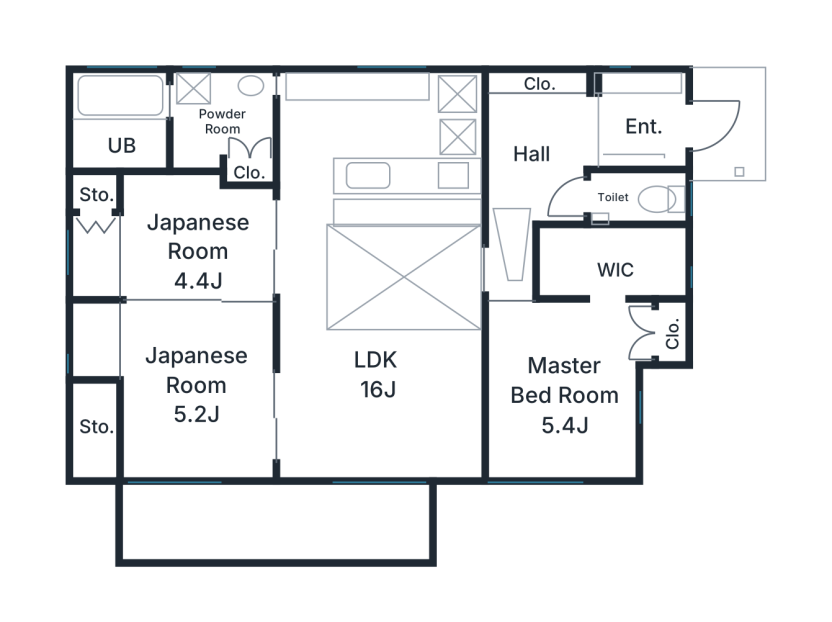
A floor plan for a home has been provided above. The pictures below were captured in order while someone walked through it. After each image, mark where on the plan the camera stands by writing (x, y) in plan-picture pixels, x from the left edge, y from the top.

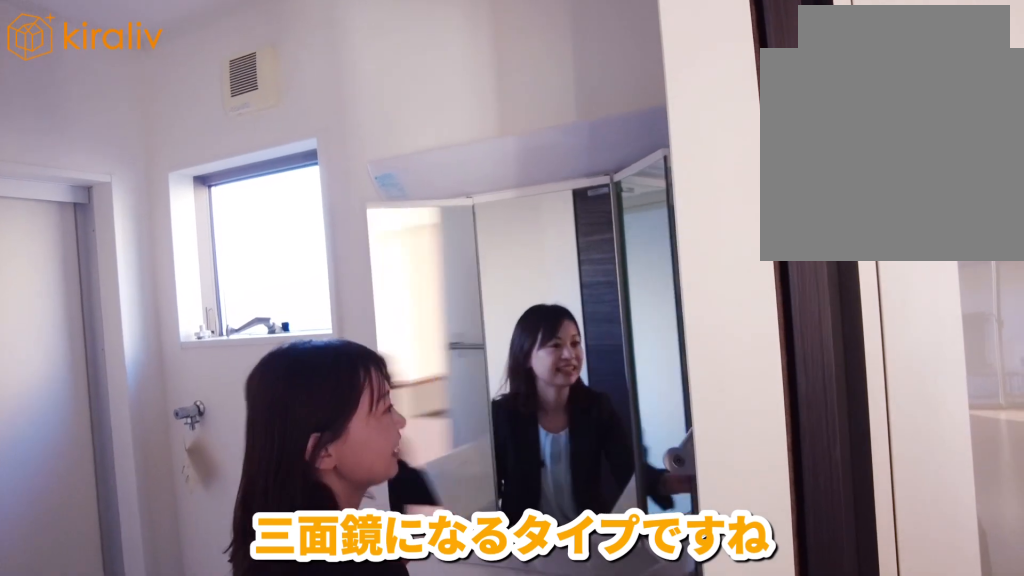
(211, 148)
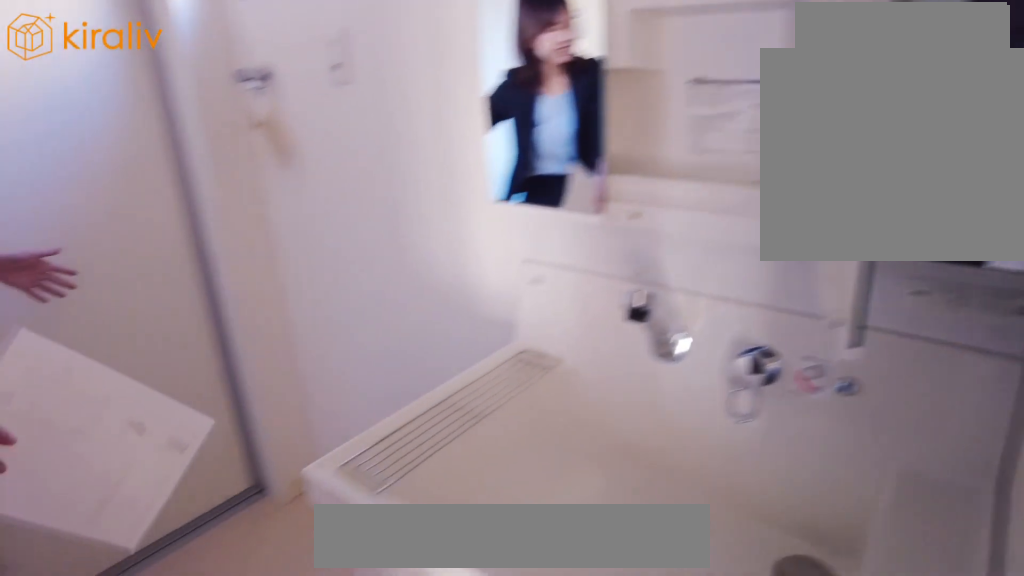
(200, 144)
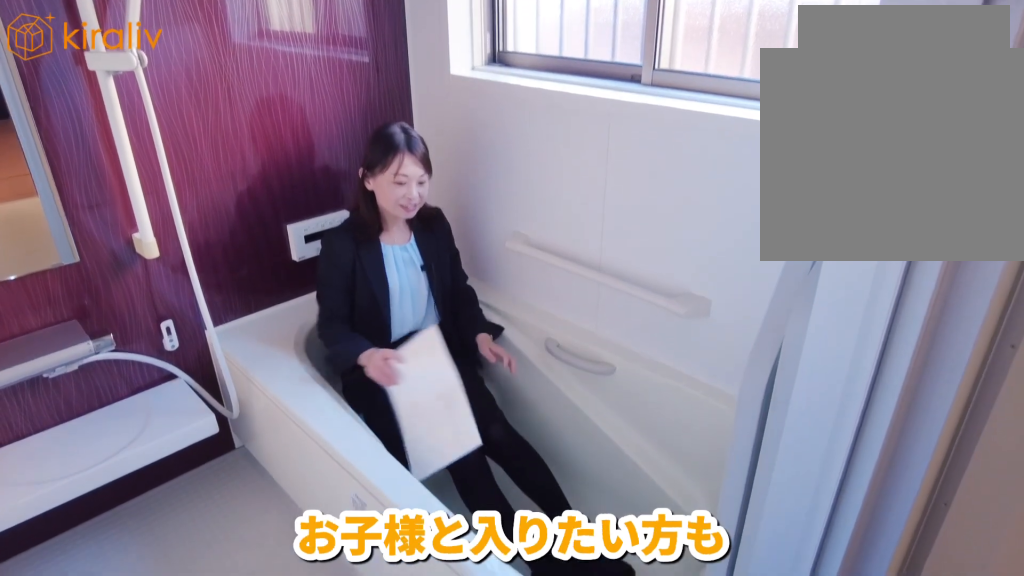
(127, 148)
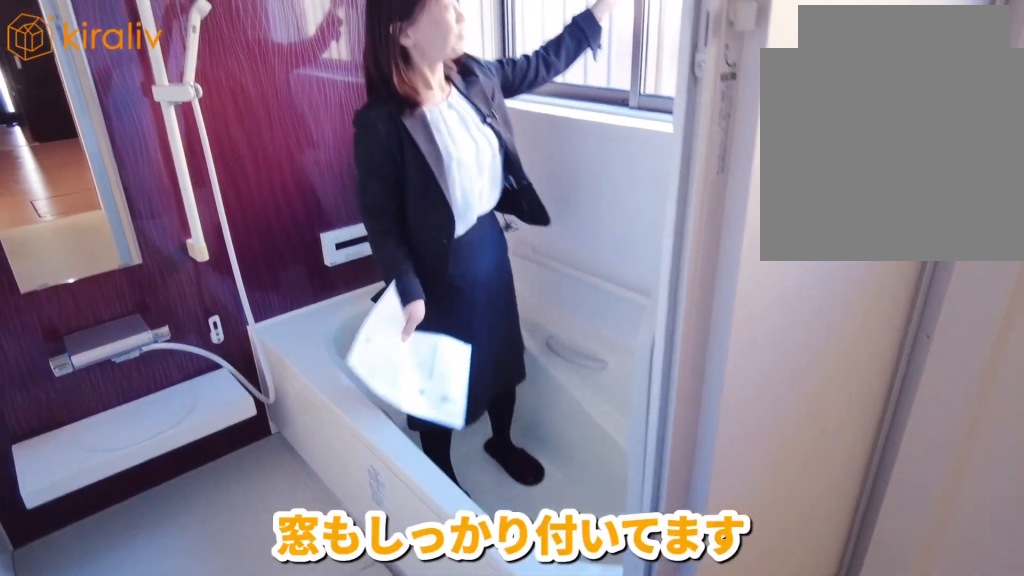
(126, 146)
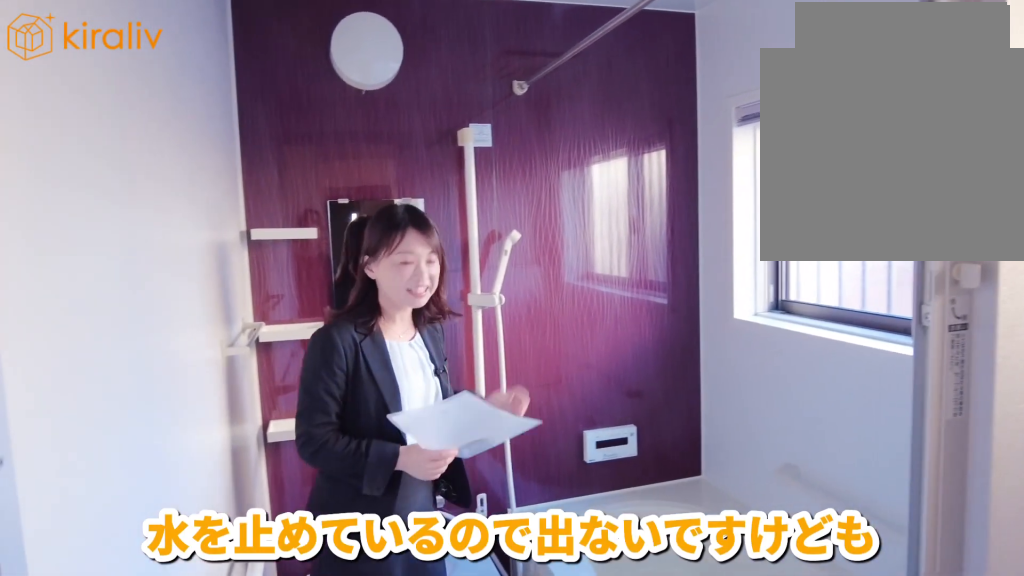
(126, 146)
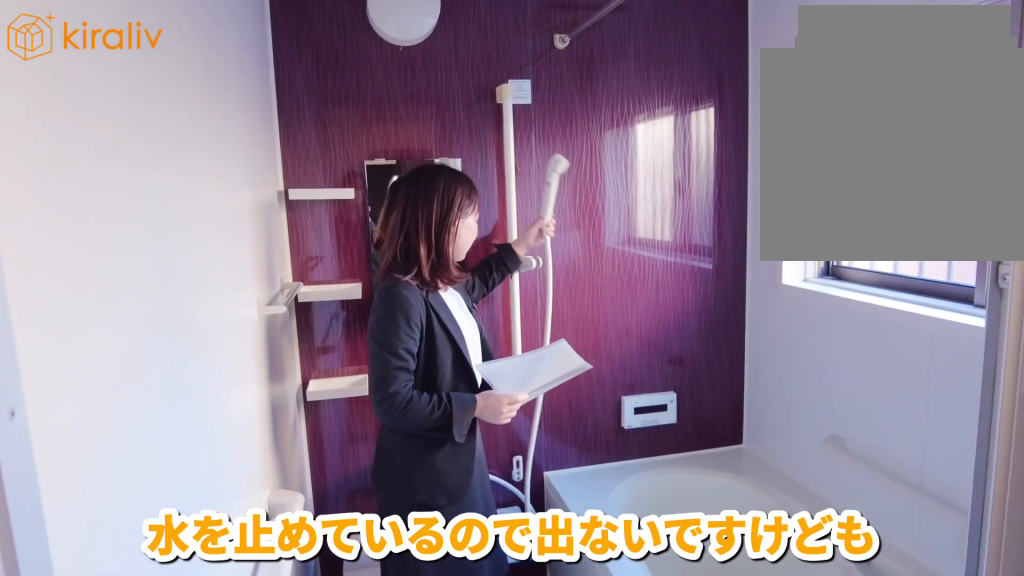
(127, 148)
